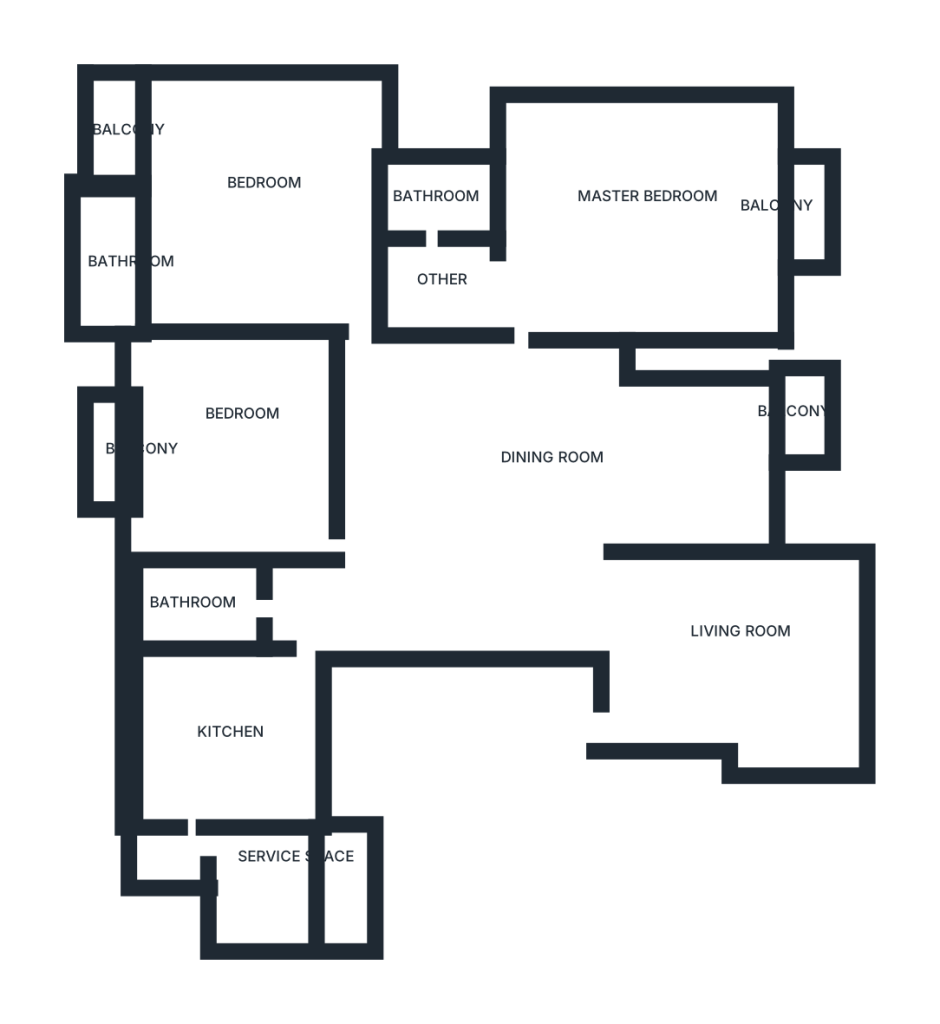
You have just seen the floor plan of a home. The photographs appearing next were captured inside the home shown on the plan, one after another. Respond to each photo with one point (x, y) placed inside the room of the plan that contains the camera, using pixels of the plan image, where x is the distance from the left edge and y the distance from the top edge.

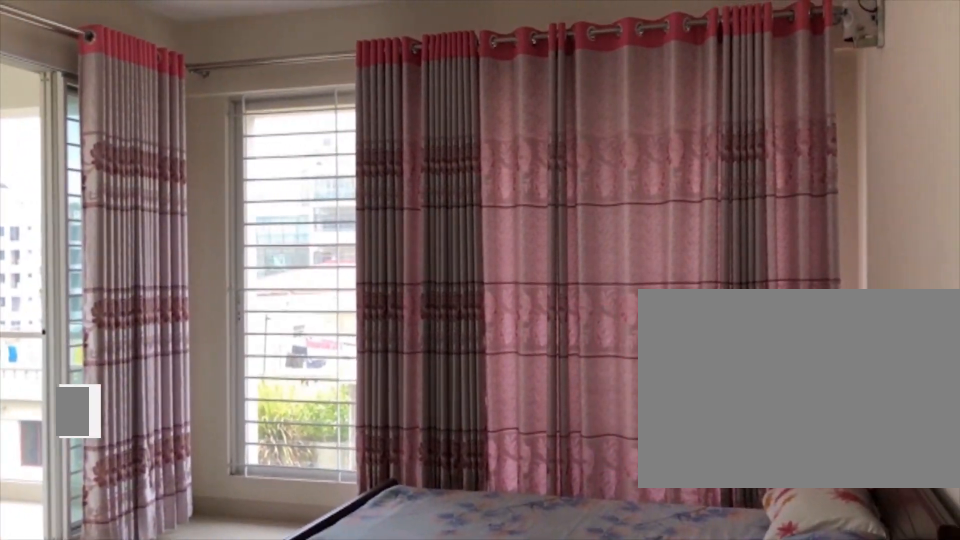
(278, 232)
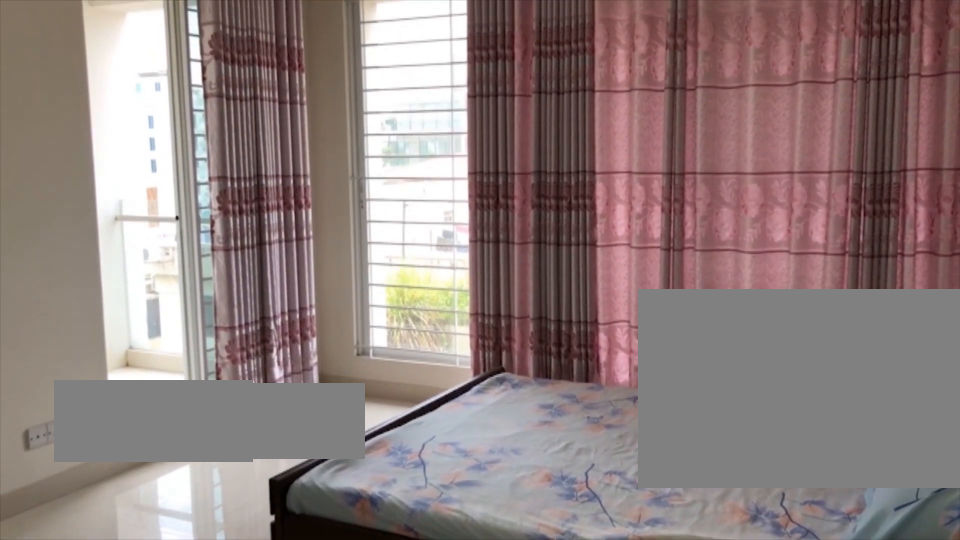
(276, 232)
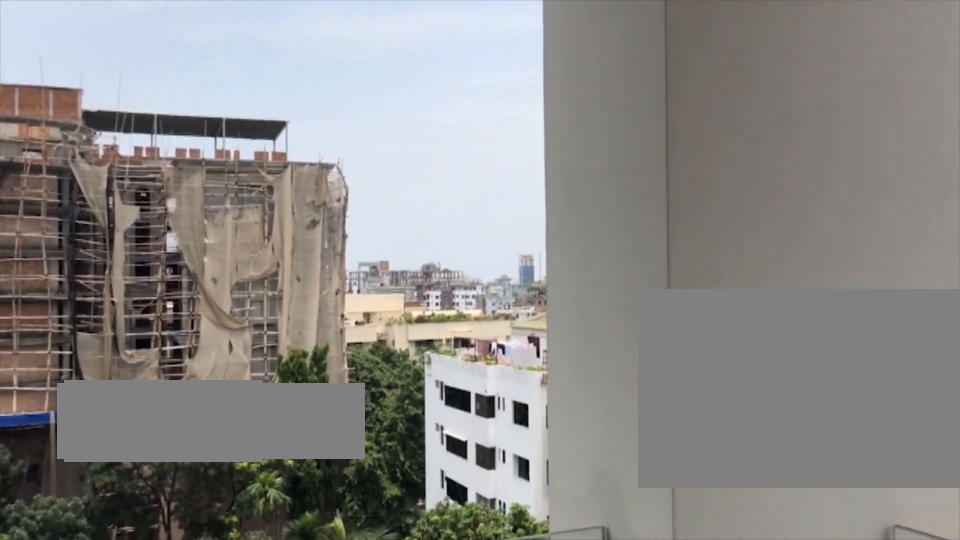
(117, 120)
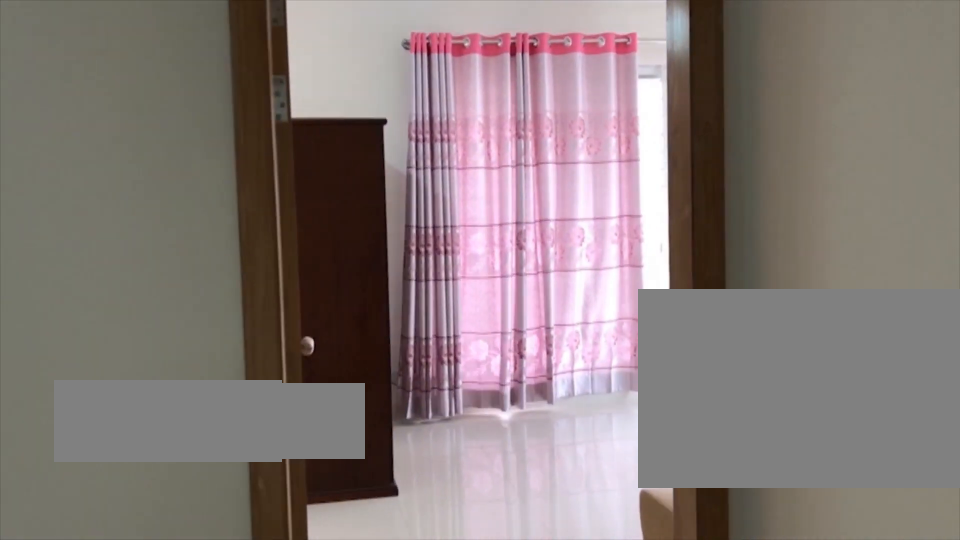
(514, 412)
